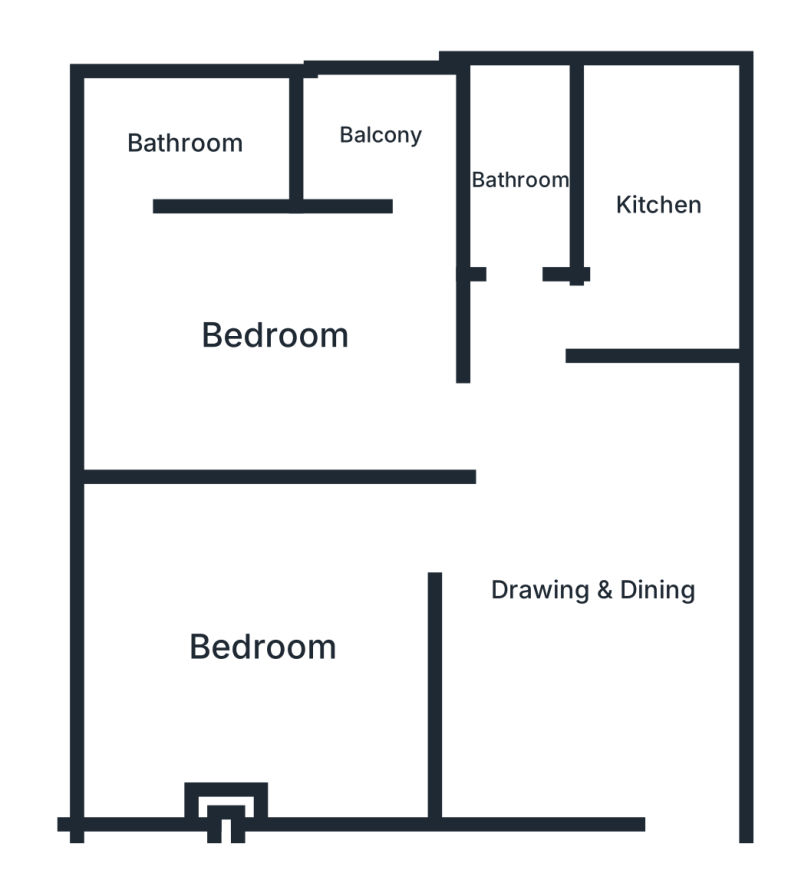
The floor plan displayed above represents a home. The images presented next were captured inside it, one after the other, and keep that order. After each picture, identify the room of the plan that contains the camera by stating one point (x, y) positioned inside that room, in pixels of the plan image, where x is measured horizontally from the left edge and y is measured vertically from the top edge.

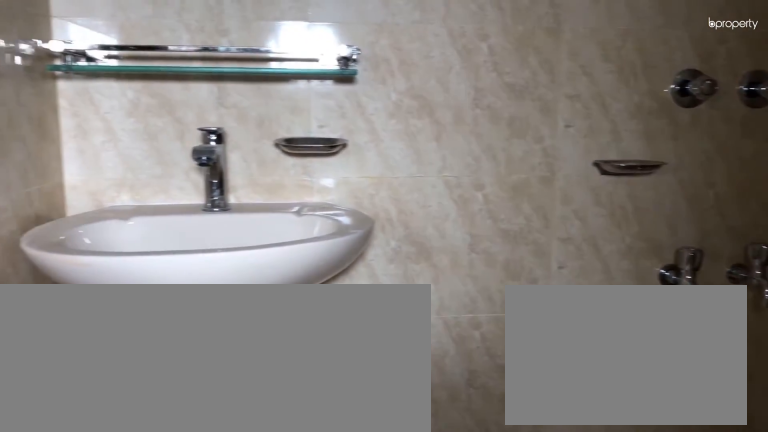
(183, 144)
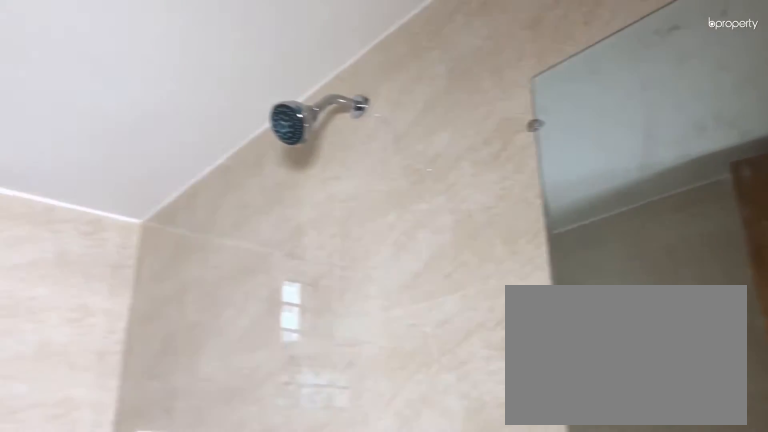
(517, 181)
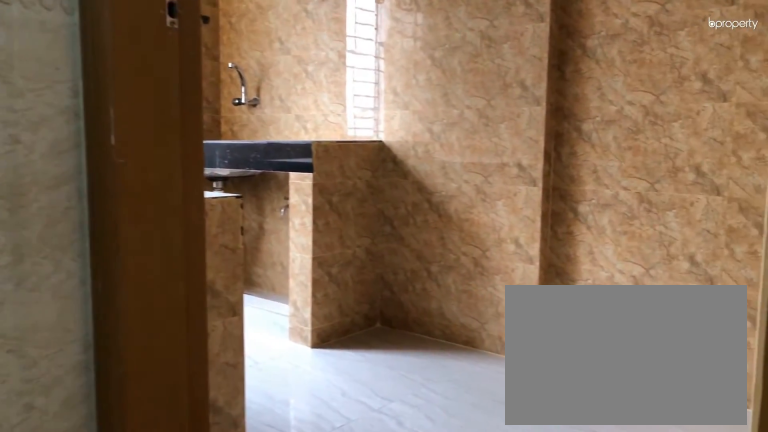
(657, 204)
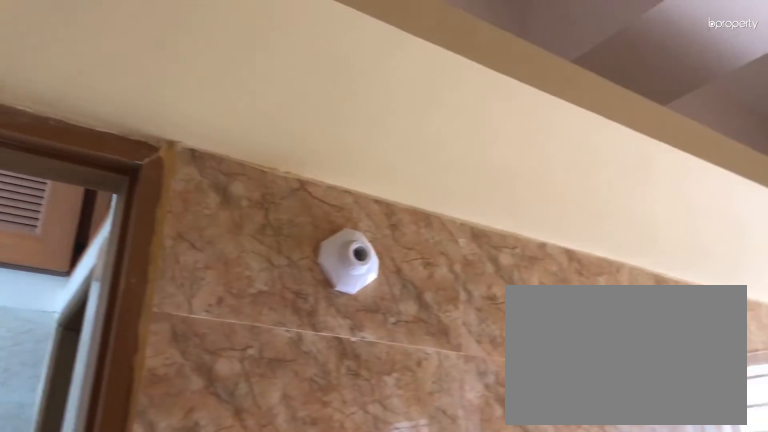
(657, 204)
